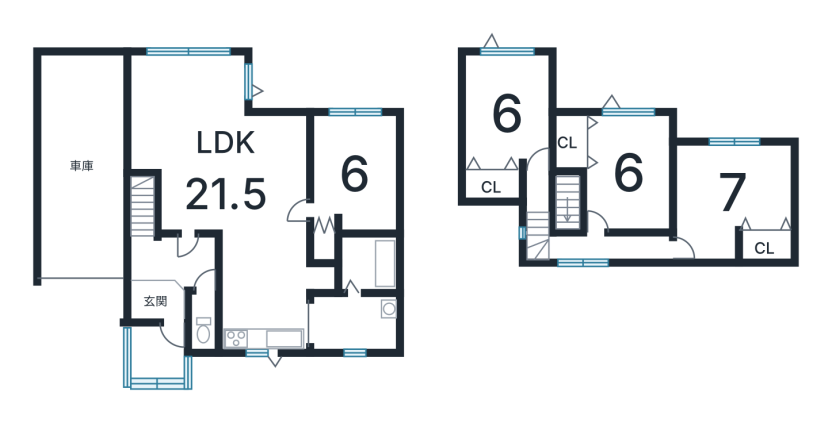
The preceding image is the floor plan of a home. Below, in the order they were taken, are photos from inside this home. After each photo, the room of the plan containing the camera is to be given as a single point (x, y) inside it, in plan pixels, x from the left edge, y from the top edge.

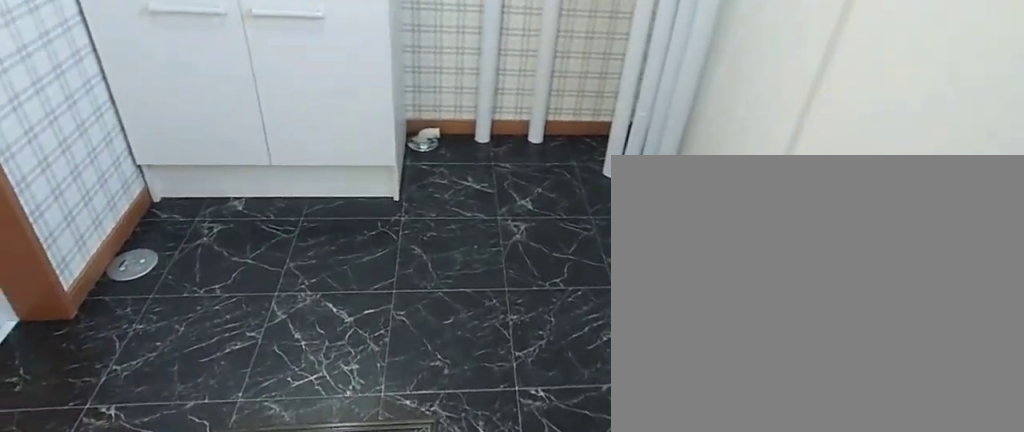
(355, 322)
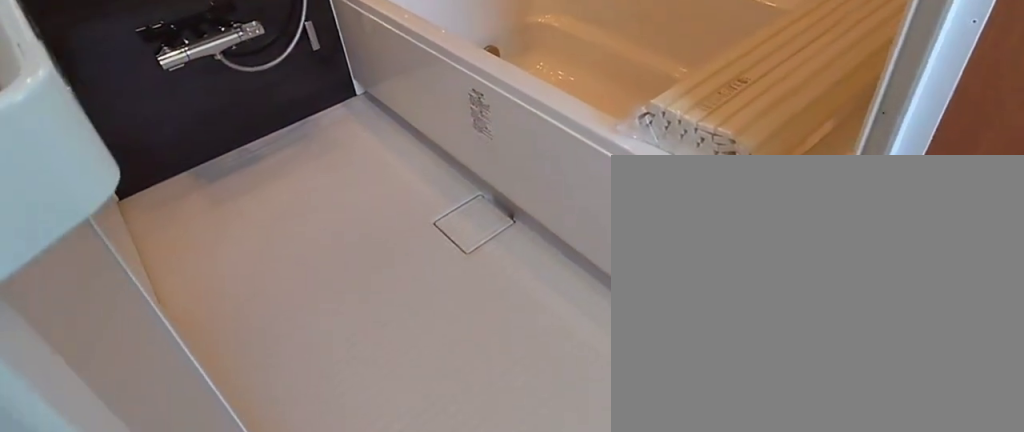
(355, 322)
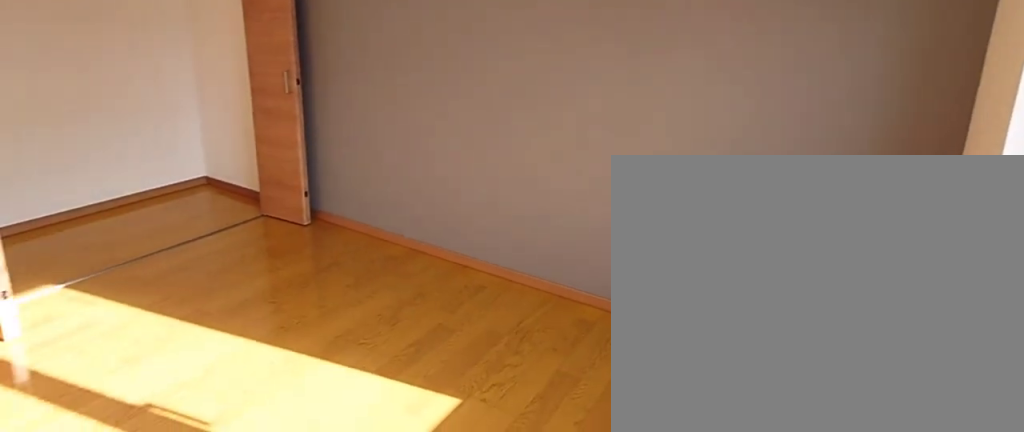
(513, 113)
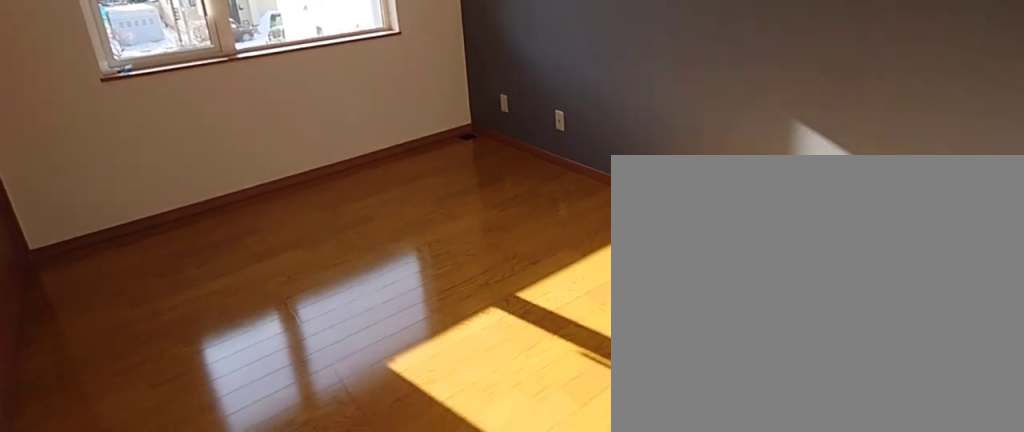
(631, 169)
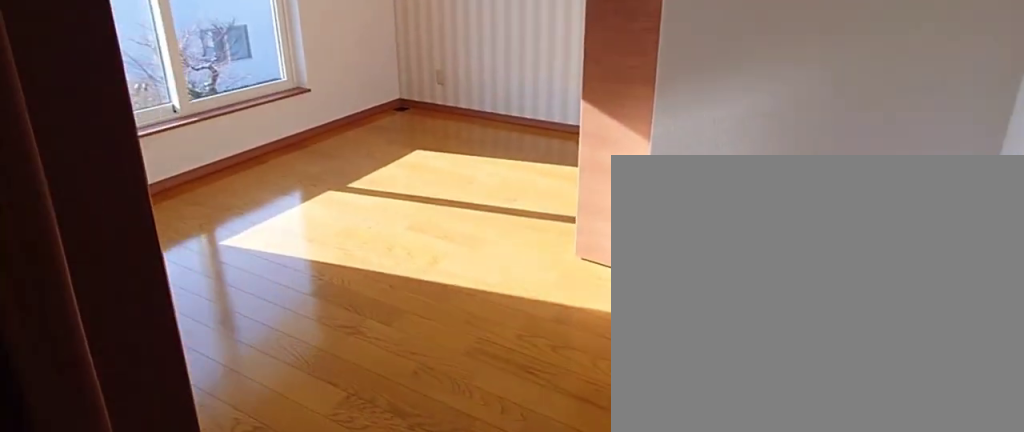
(733, 190)
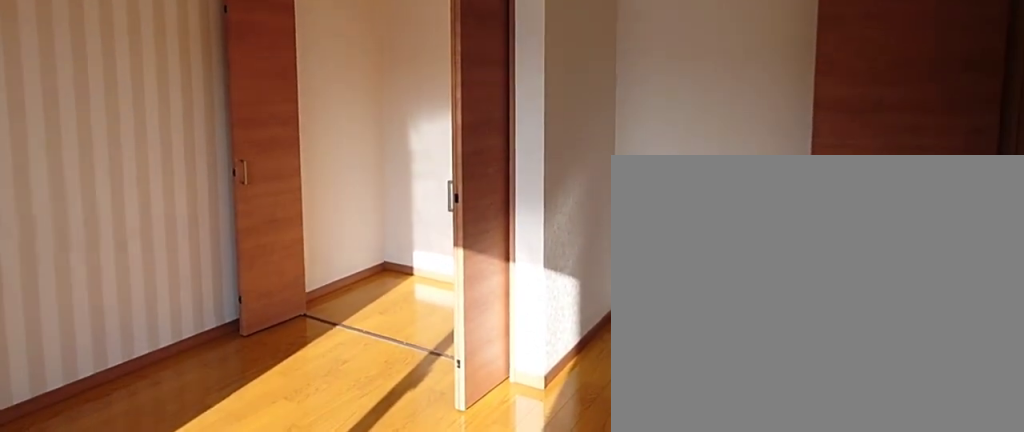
(733, 190)
